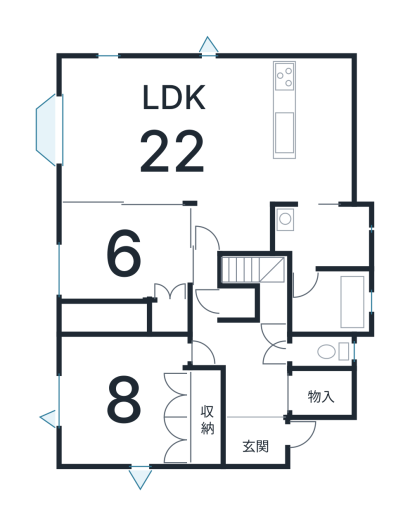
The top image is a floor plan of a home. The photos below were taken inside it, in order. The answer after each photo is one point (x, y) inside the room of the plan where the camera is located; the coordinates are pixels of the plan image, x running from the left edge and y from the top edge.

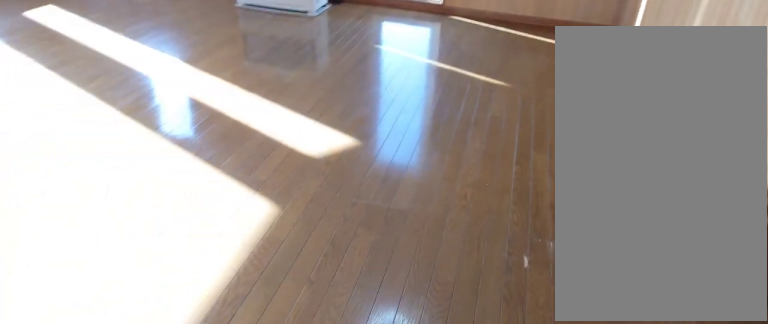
(205, 134)
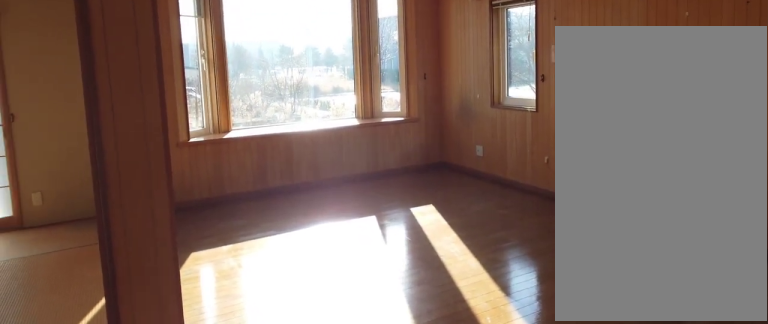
(205, 134)
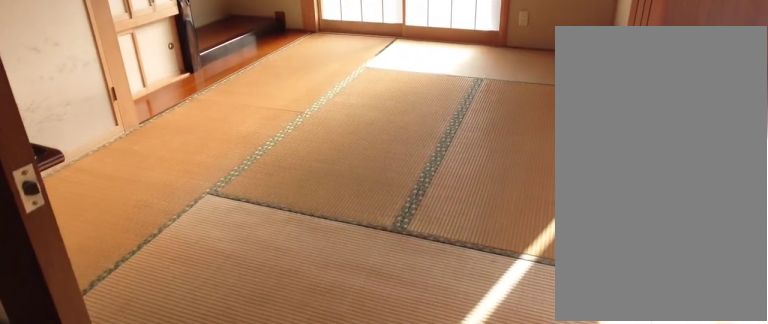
(125, 260)
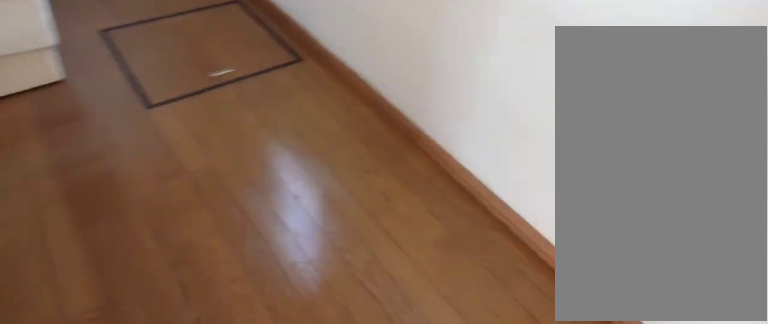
(331, 144)
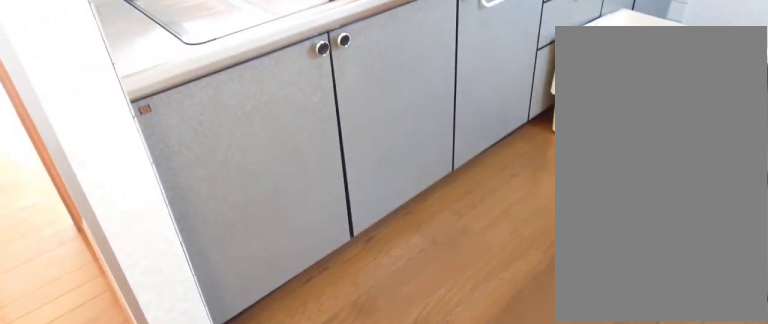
(331, 144)
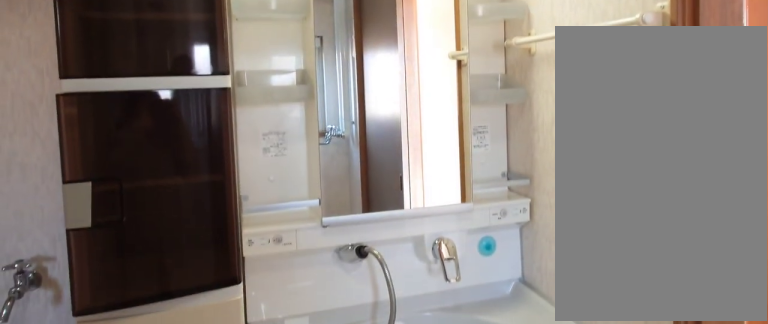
(331, 248)
